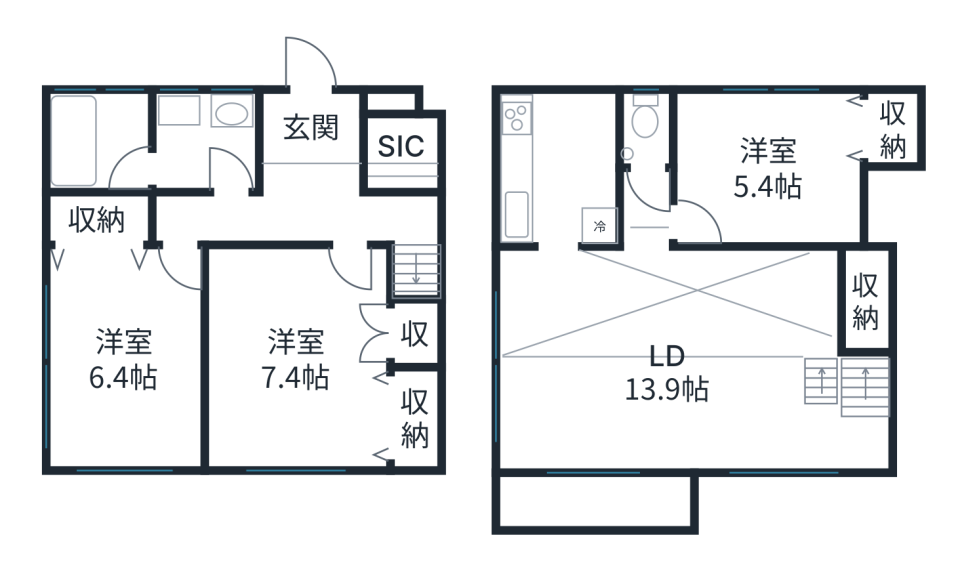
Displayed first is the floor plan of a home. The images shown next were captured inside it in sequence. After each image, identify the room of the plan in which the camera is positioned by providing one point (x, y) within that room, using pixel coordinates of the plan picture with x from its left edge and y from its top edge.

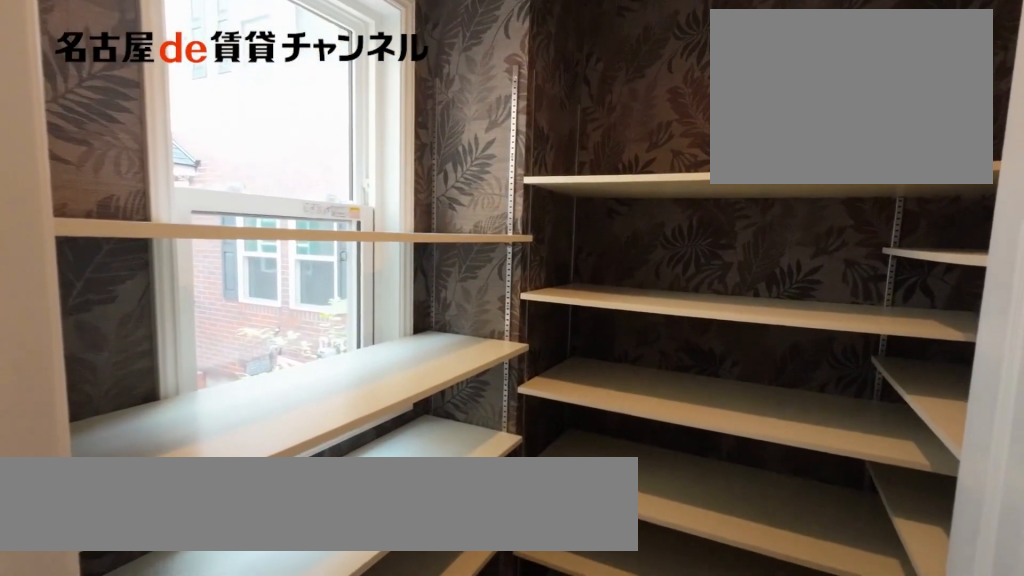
(403, 153)
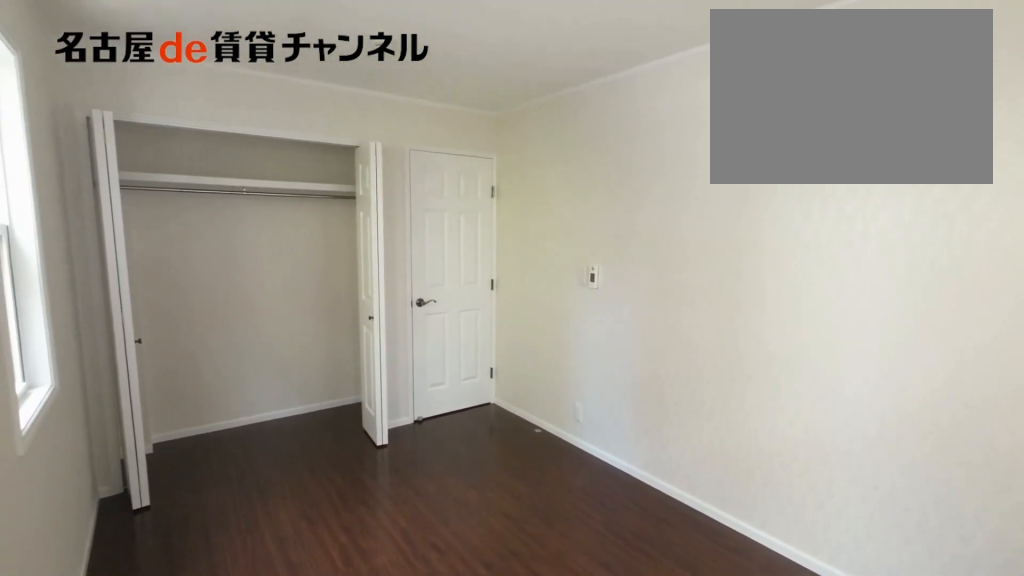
(126, 341)
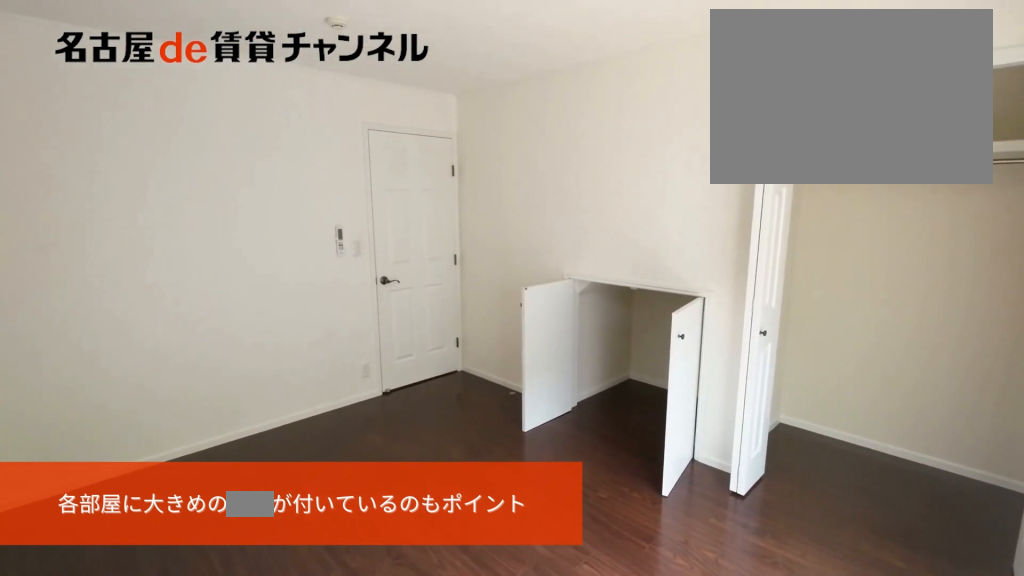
(317, 364)
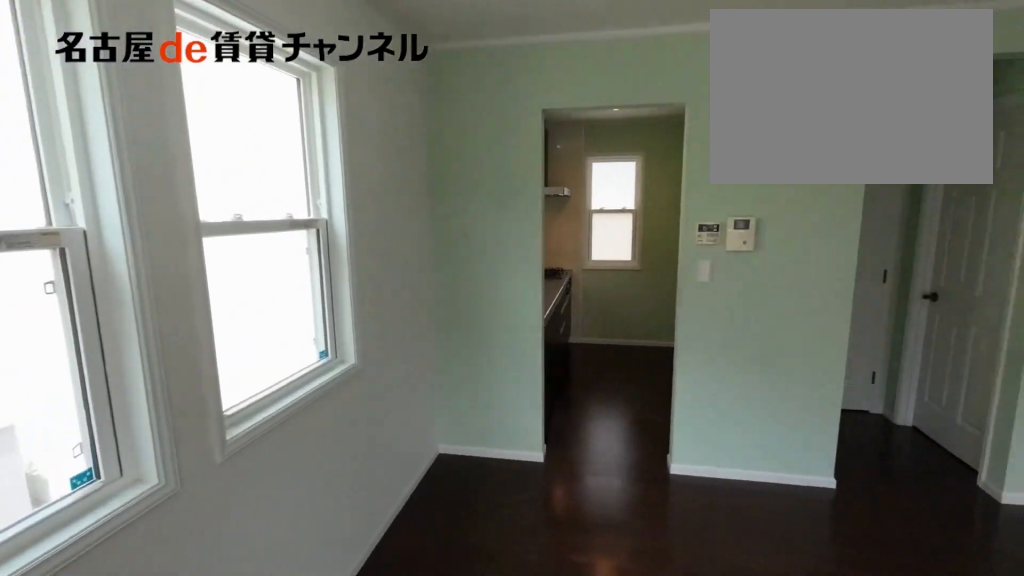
(694, 363)
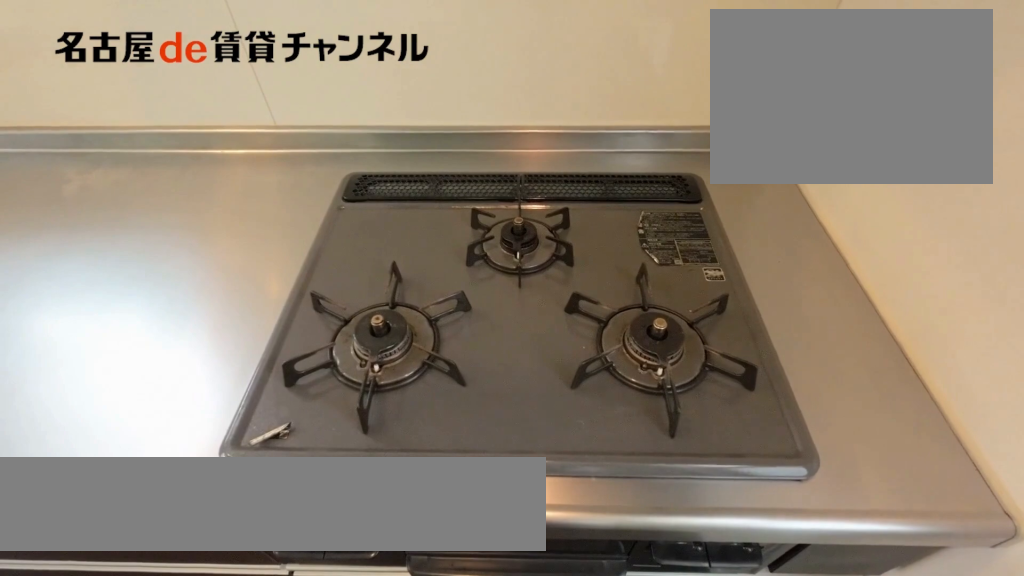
(556, 169)
